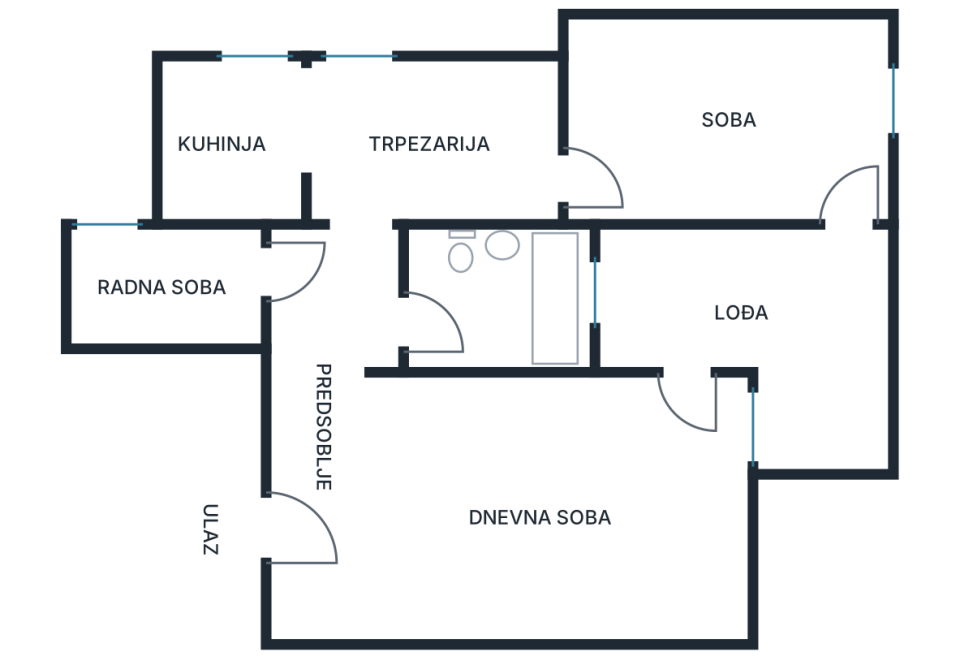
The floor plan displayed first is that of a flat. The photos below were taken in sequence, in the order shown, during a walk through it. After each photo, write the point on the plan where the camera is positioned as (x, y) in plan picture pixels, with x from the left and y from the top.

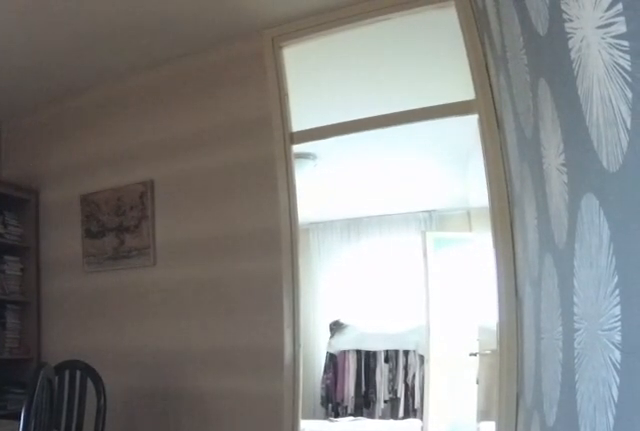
(327, 204)
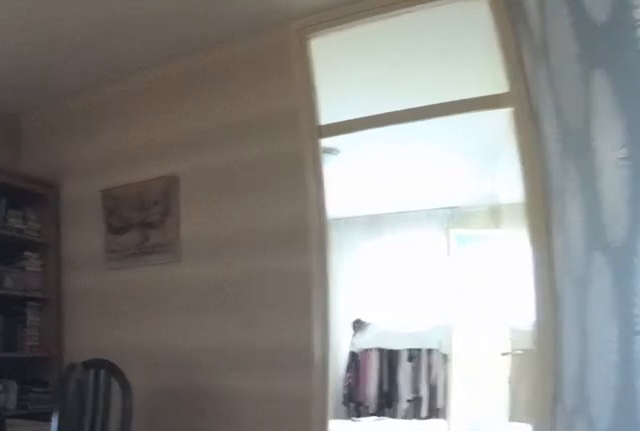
(338, 206)
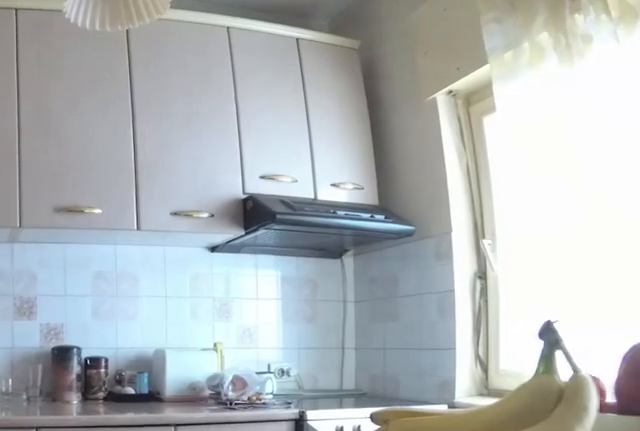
(334, 164)
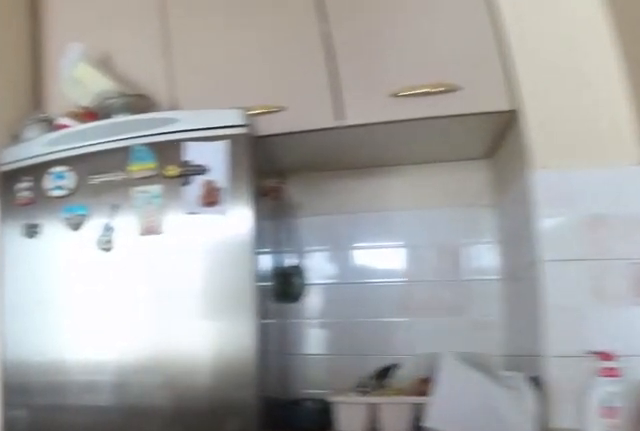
(212, 104)
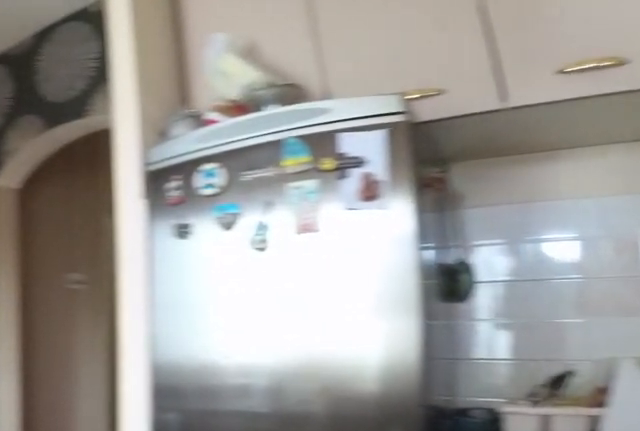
(209, 106)
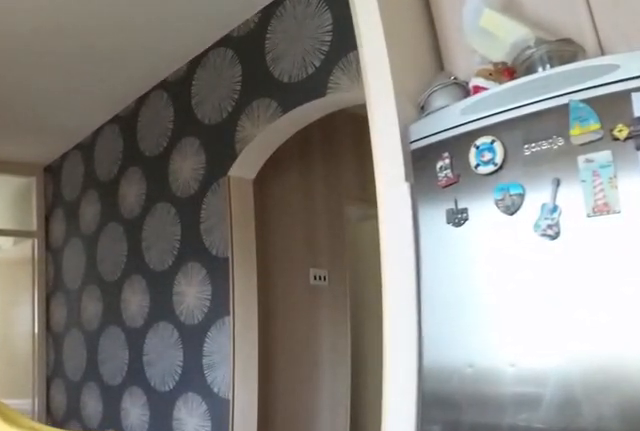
(219, 119)
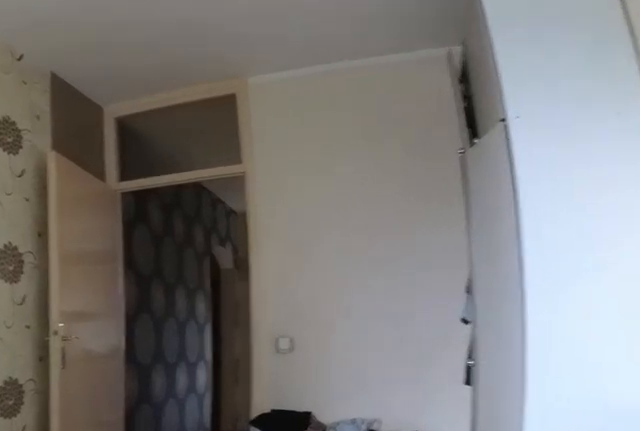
(852, 83)
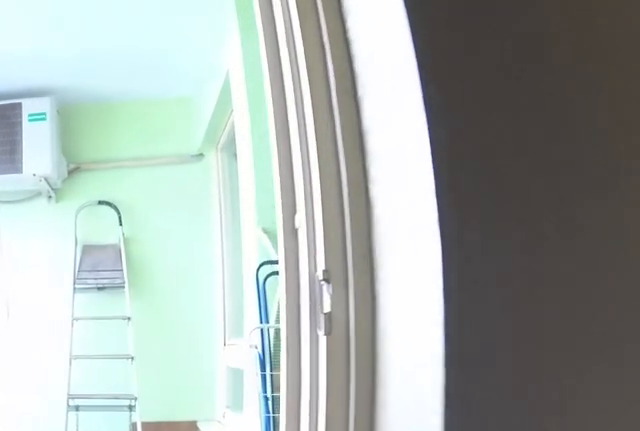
(840, 164)
